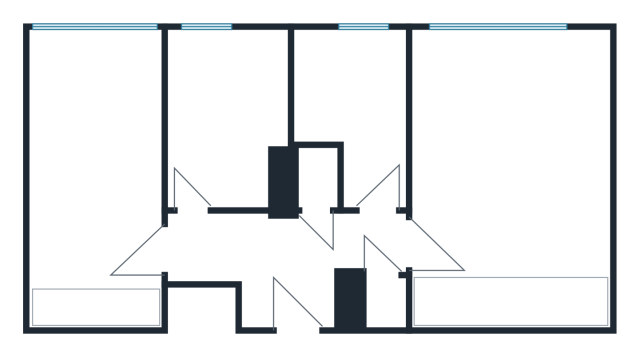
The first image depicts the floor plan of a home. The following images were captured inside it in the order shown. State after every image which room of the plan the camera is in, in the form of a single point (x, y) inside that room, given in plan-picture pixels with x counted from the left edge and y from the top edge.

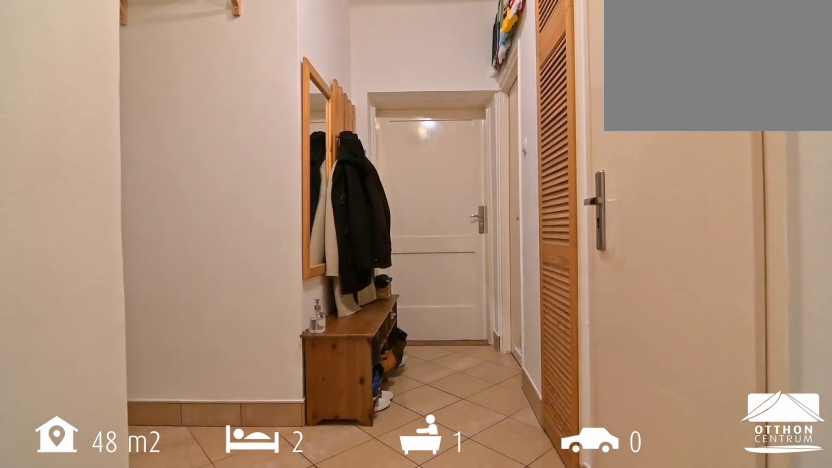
(277, 254)
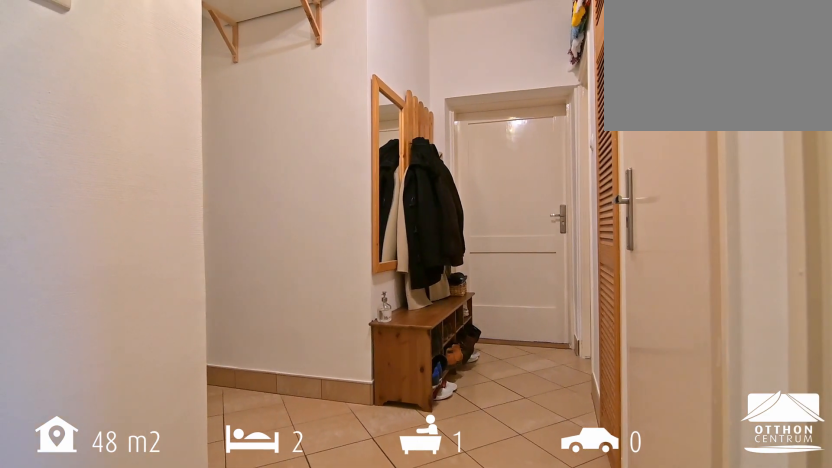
(277, 254)
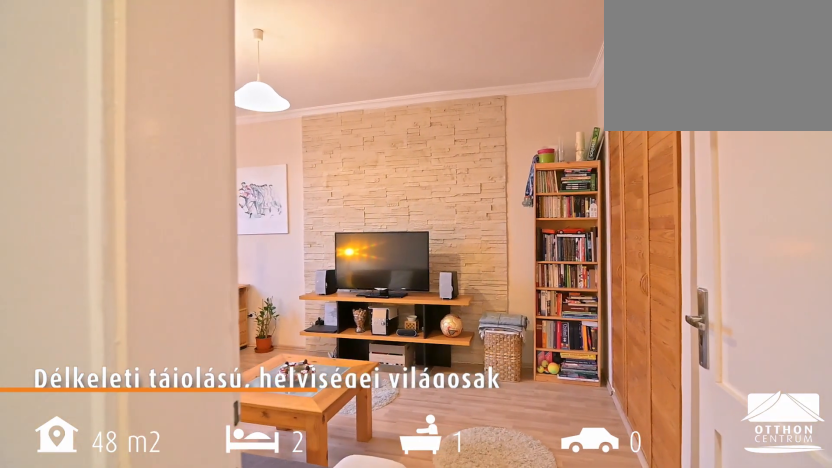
(506, 169)
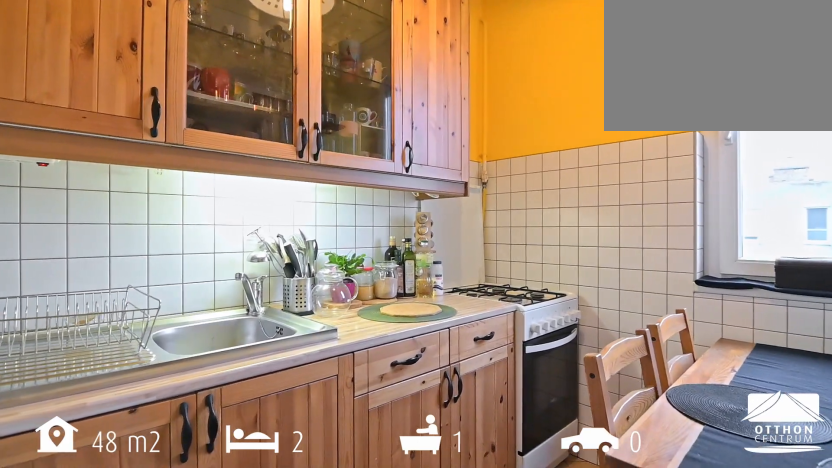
(357, 89)
